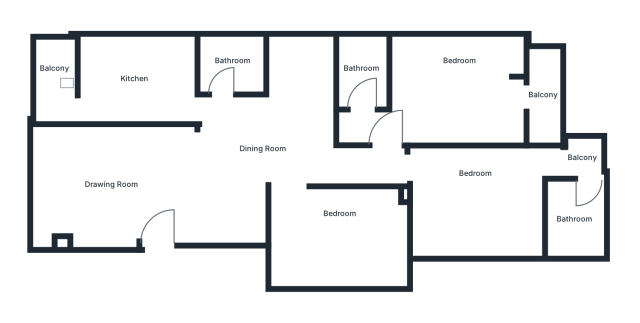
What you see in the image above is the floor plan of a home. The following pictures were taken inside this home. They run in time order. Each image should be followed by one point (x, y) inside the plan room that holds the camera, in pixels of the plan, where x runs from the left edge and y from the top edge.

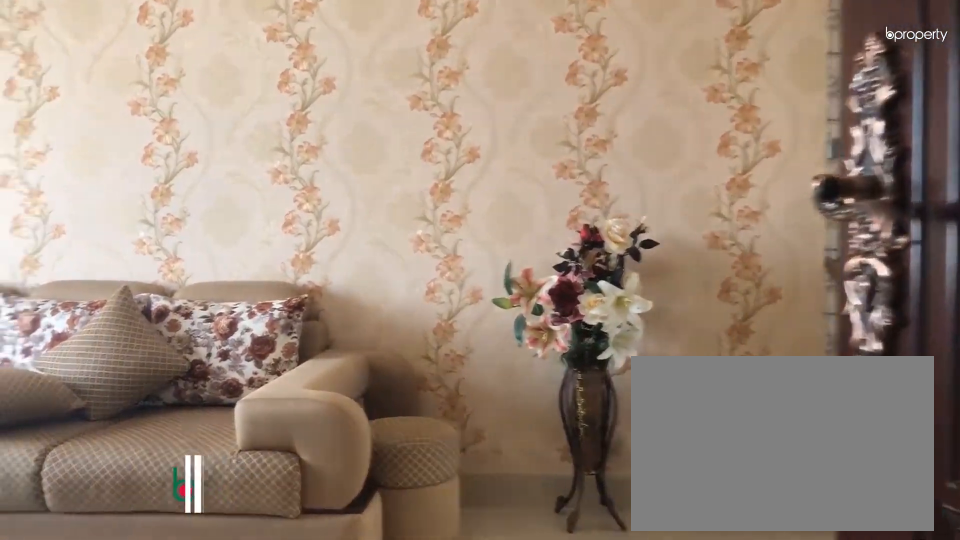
(114, 187)
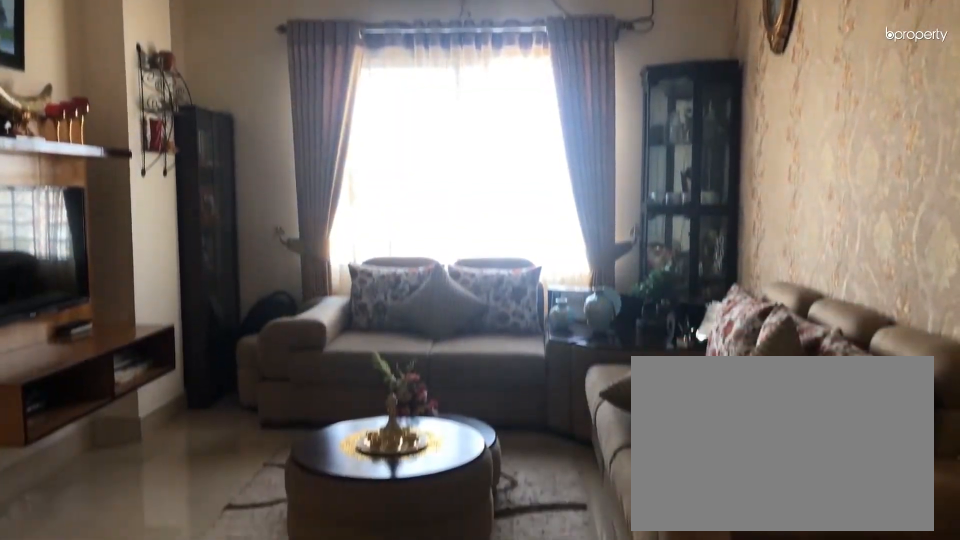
(114, 187)
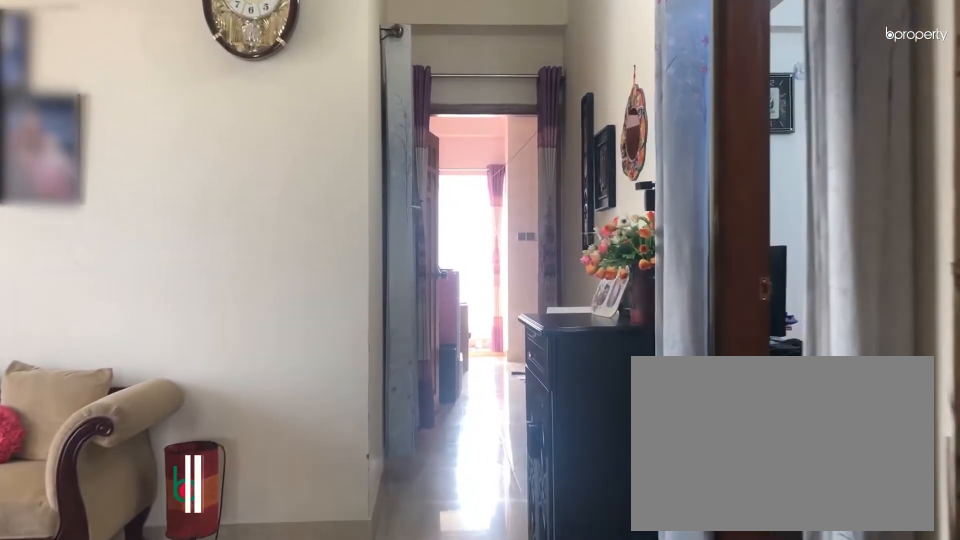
(261, 147)
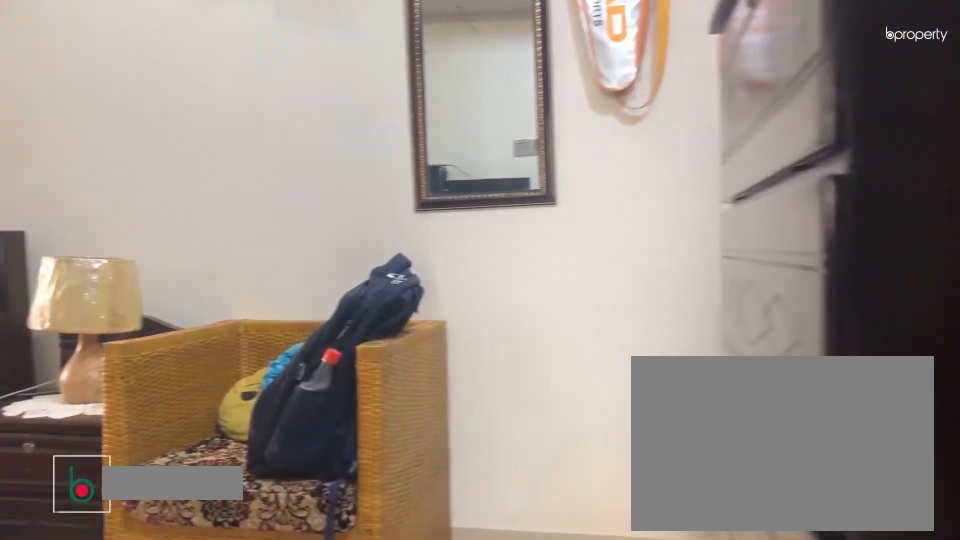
(342, 238)
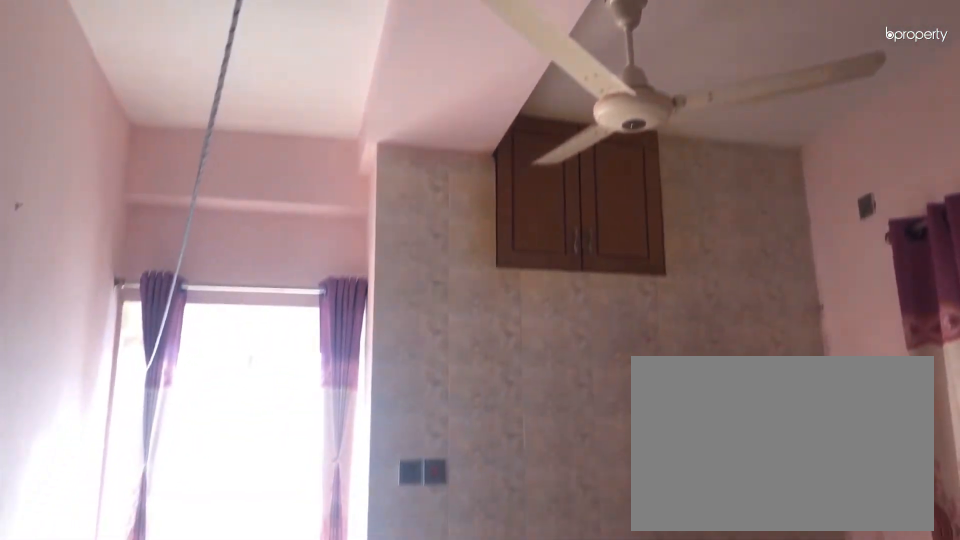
(475, 206)
